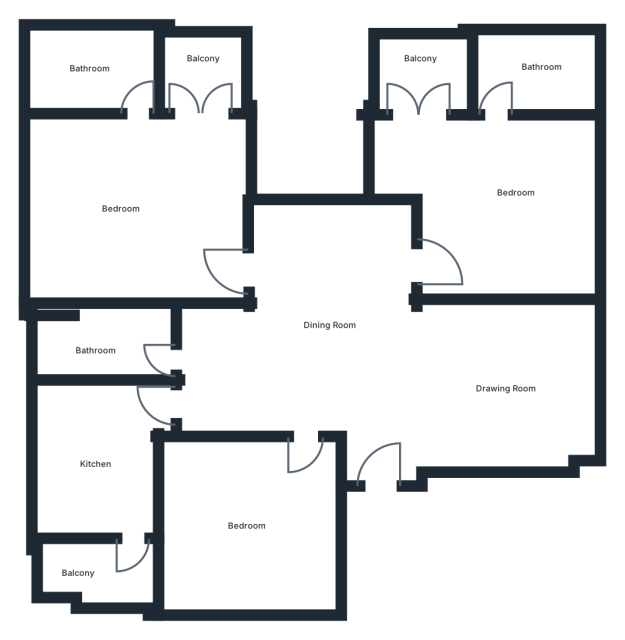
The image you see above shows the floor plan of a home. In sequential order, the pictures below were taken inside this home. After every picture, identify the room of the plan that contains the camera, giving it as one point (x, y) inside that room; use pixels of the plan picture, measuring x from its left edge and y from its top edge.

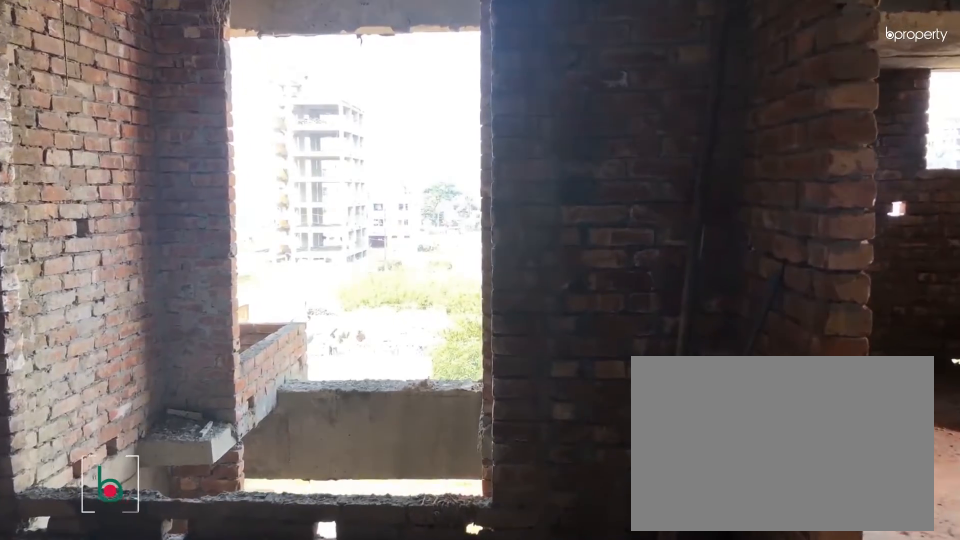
(321, 316)
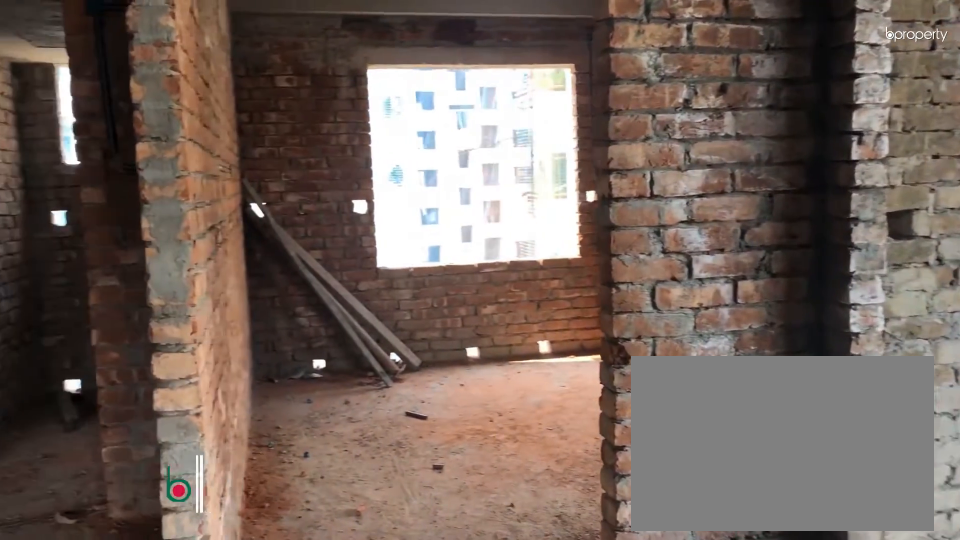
(321, 316)
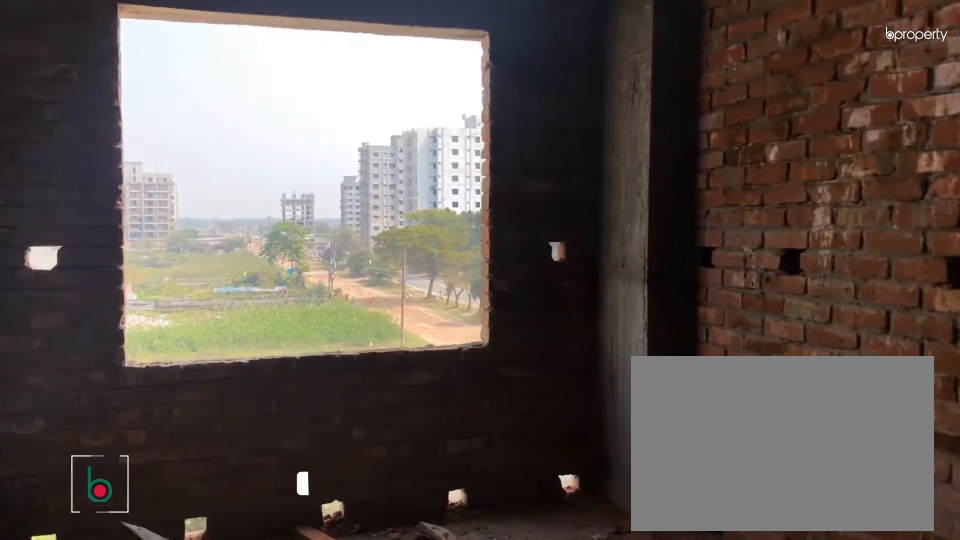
(506, 382)
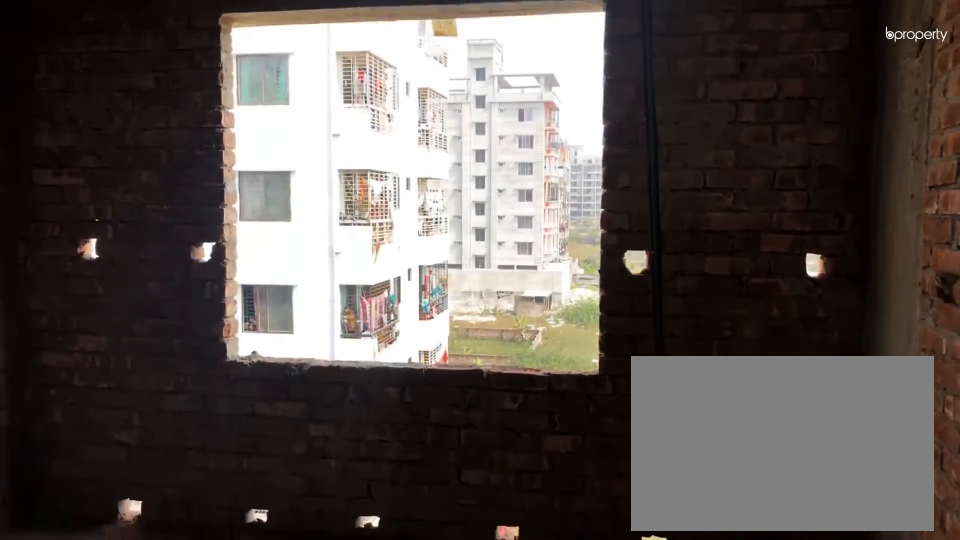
(500, 200)
